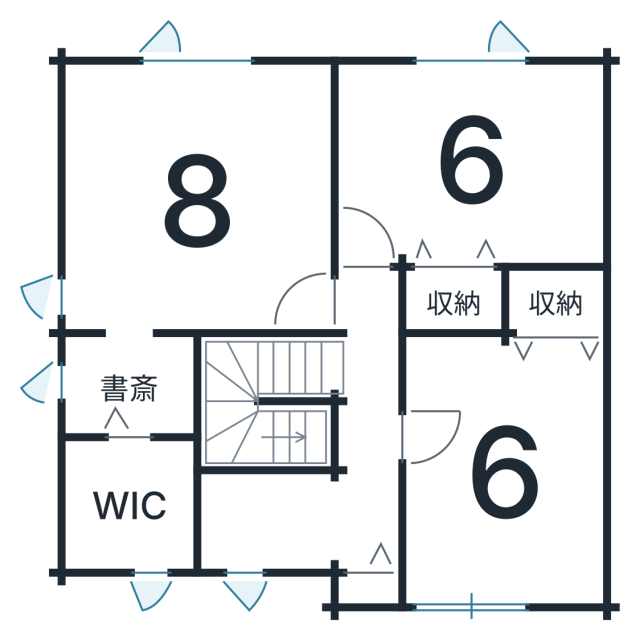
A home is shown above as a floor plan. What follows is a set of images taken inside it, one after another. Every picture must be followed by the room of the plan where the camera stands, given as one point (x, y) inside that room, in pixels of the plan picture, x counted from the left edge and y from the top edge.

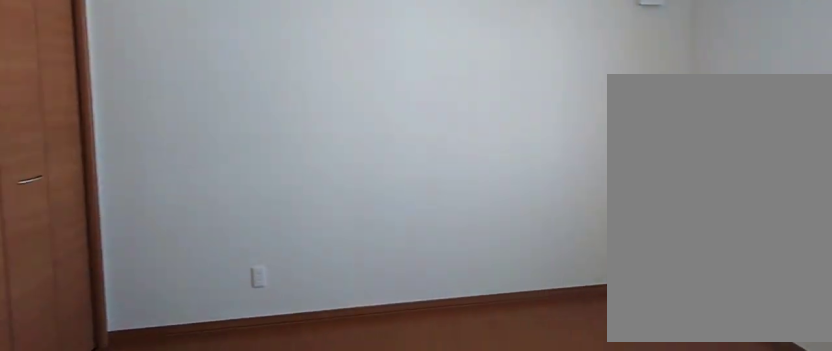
(491, 480)
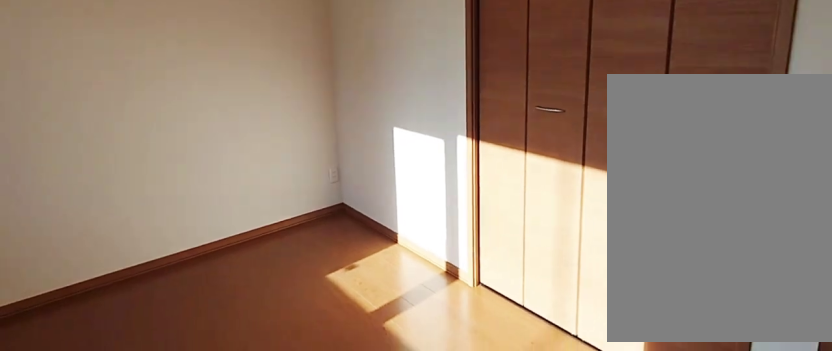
(466, 173)
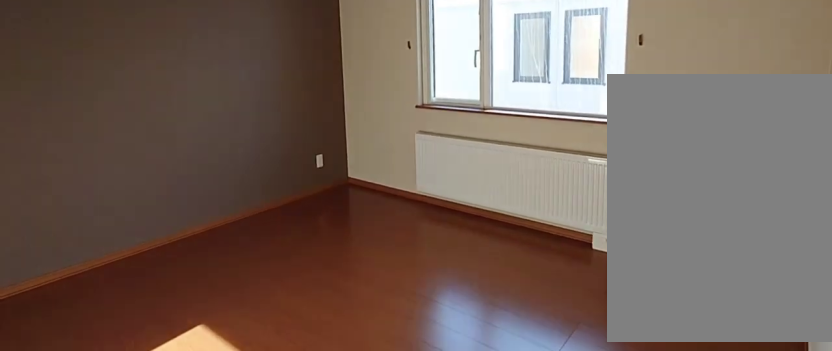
(185, 218)
